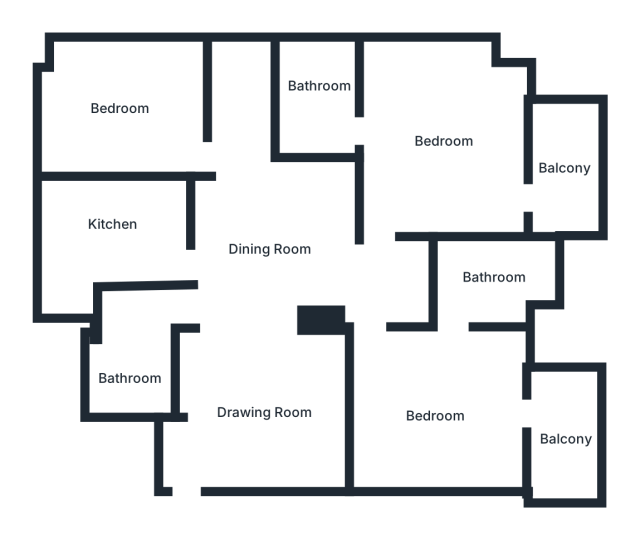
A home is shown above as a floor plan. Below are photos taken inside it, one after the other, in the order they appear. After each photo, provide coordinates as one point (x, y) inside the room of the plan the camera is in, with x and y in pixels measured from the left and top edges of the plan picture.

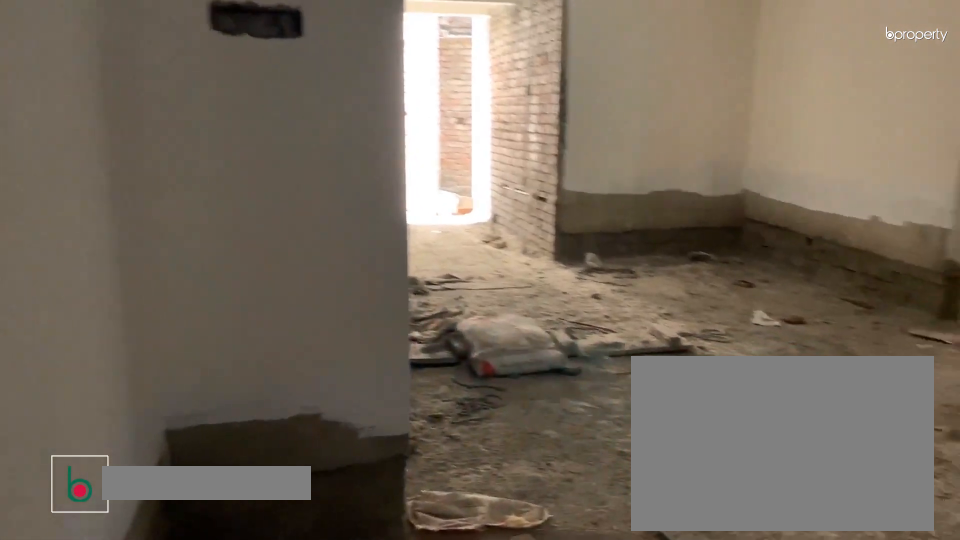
(250, 418)
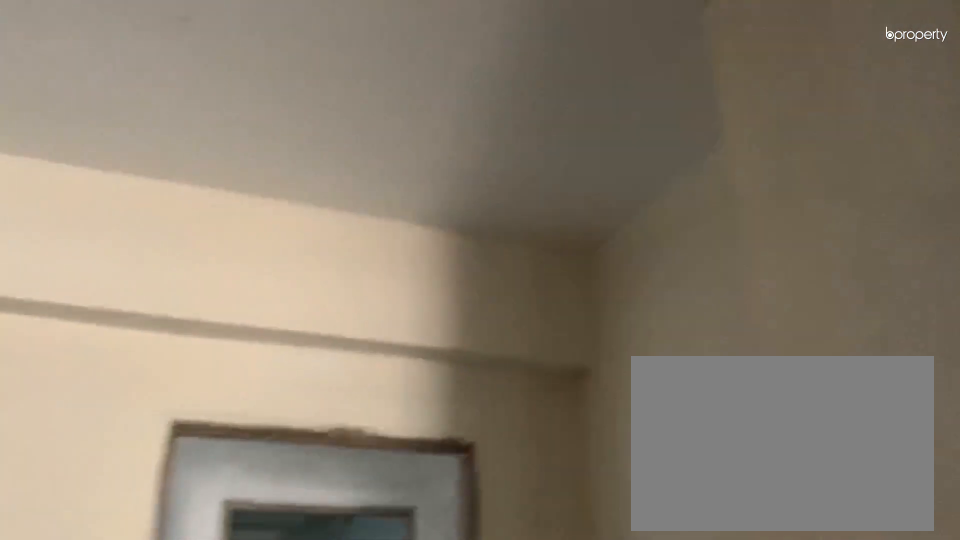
(260, 404)
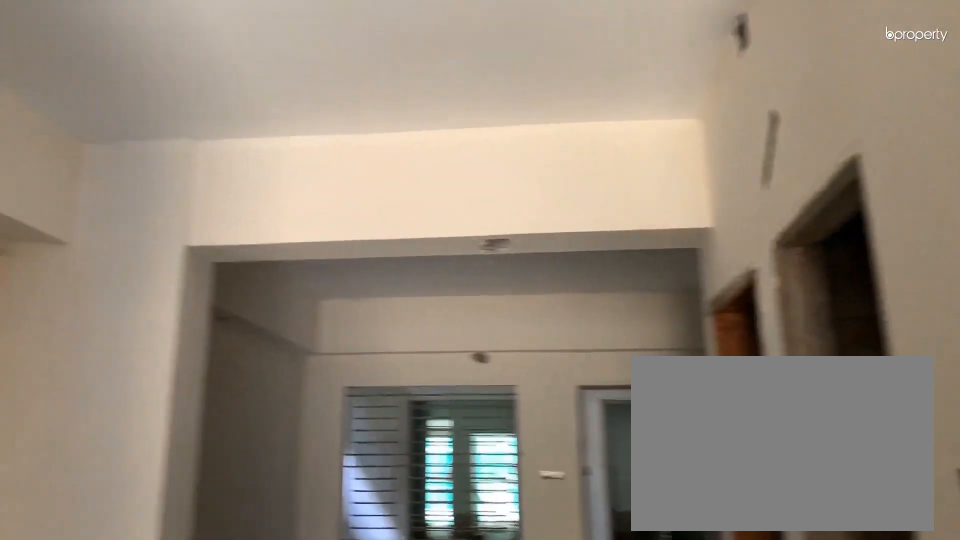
(276, 238)
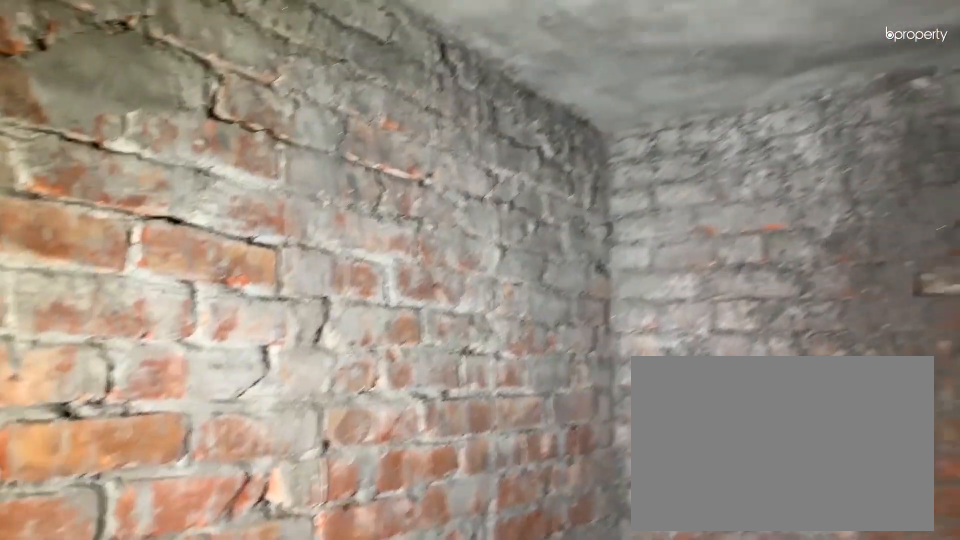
(129, 363)
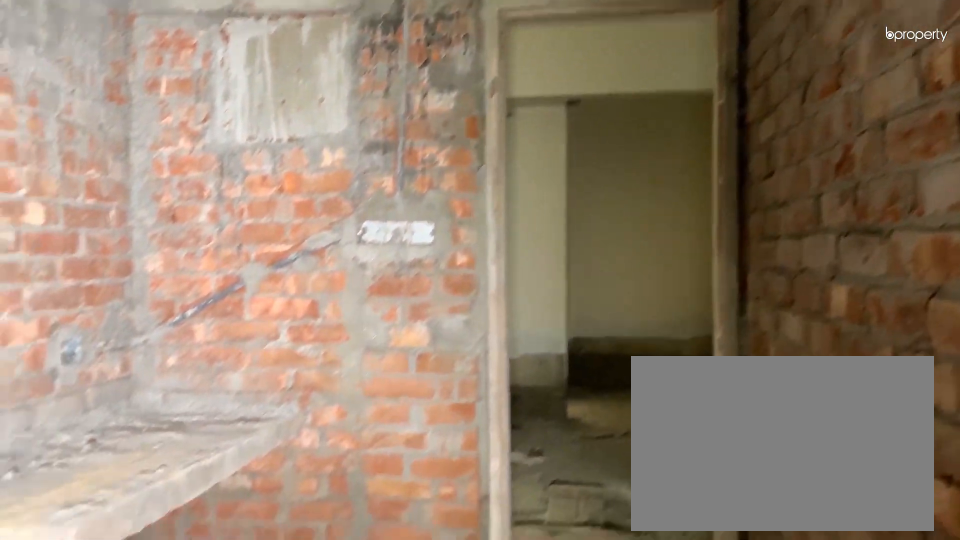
(99, 232)
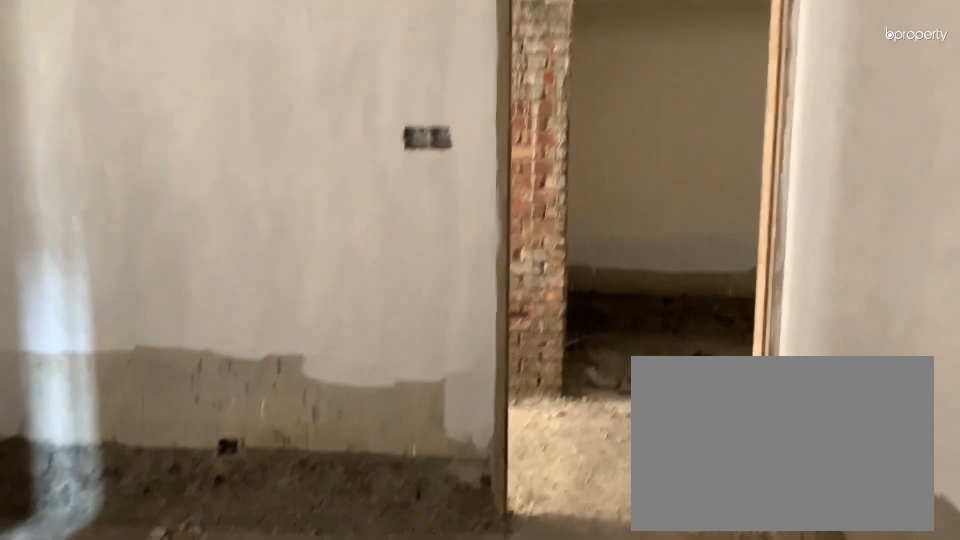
(120, 110)
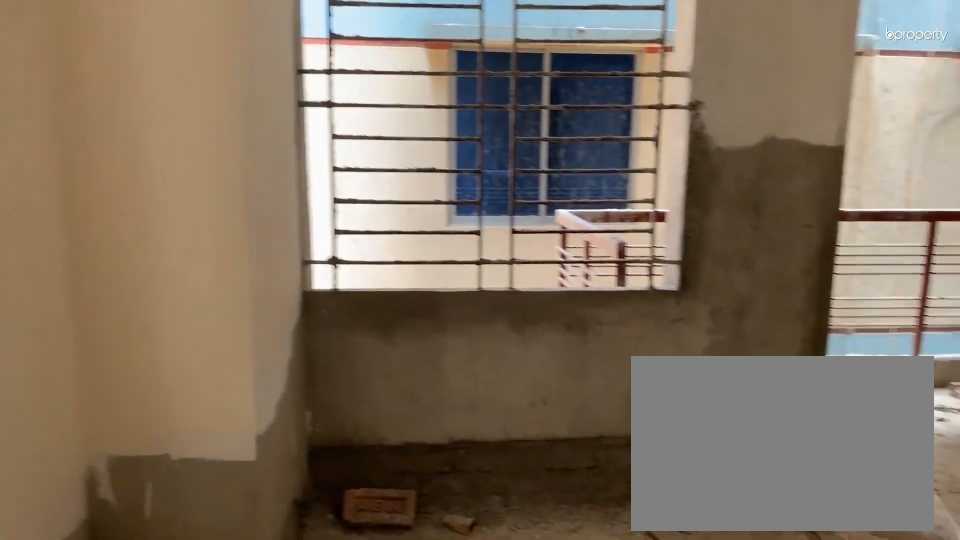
(436, 133)
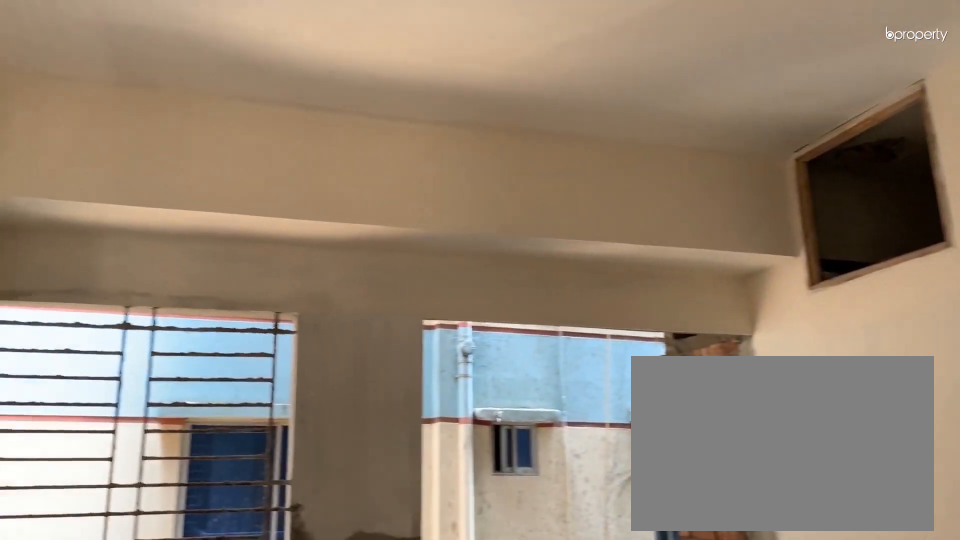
(436, 133)
